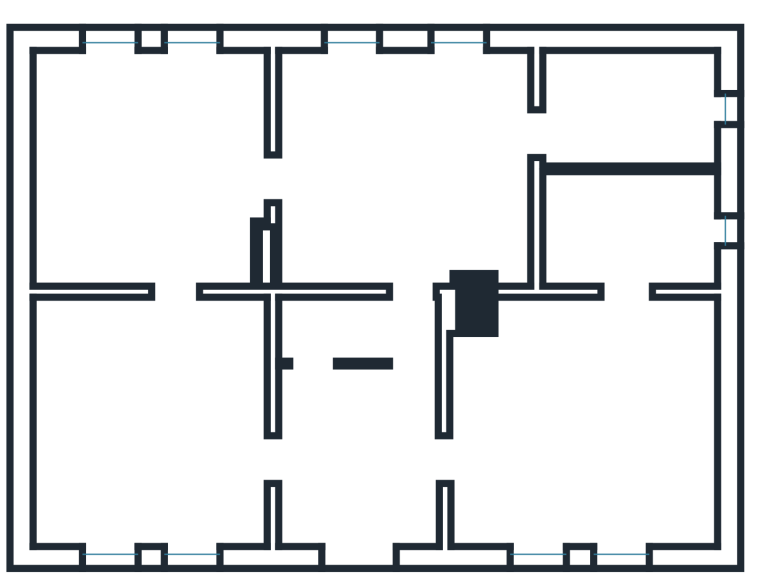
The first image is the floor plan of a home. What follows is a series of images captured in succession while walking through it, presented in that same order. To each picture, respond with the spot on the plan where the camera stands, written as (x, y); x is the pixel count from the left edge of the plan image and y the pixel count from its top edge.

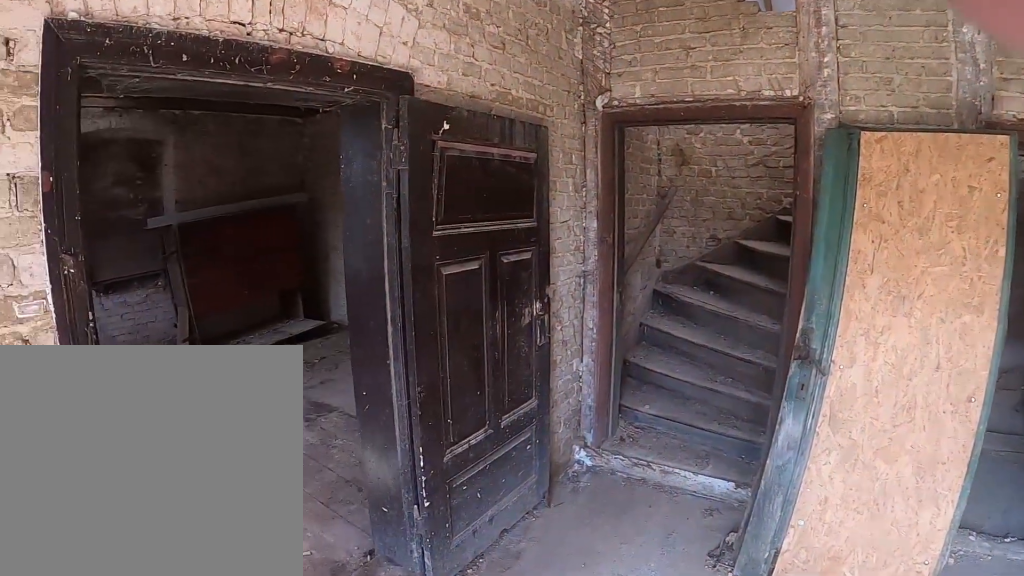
(342, 451)
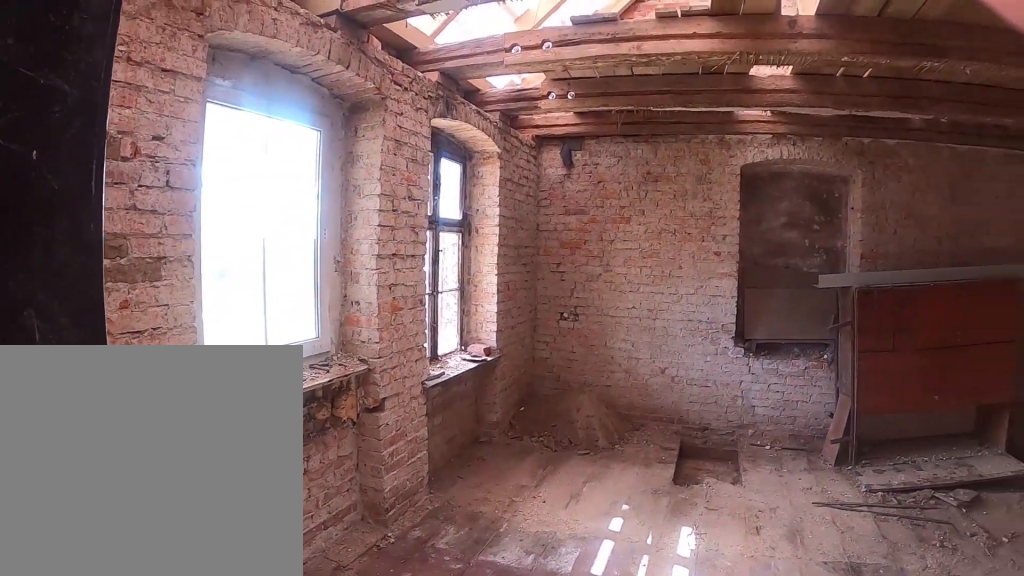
(253, 476)
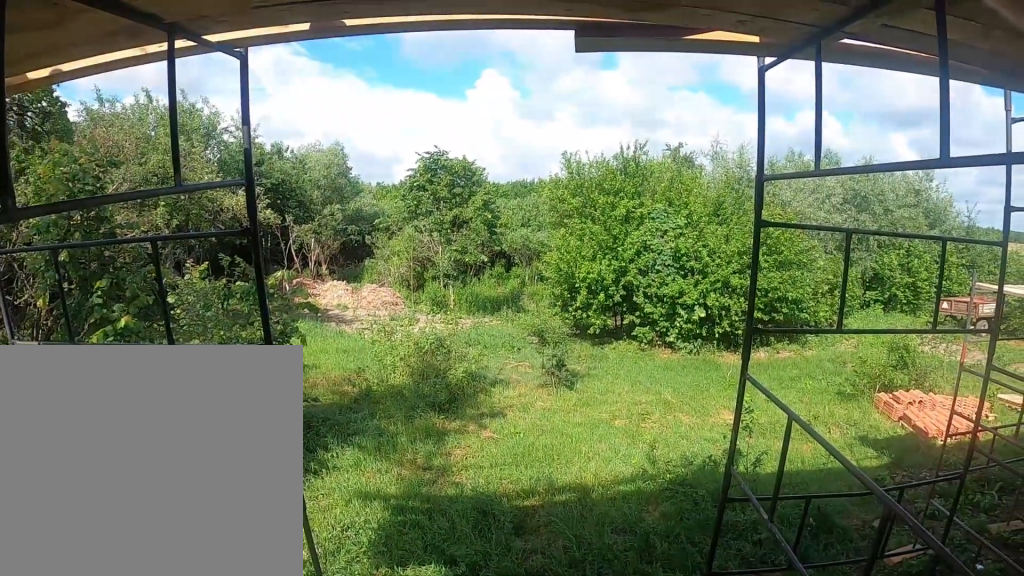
(129, 90)
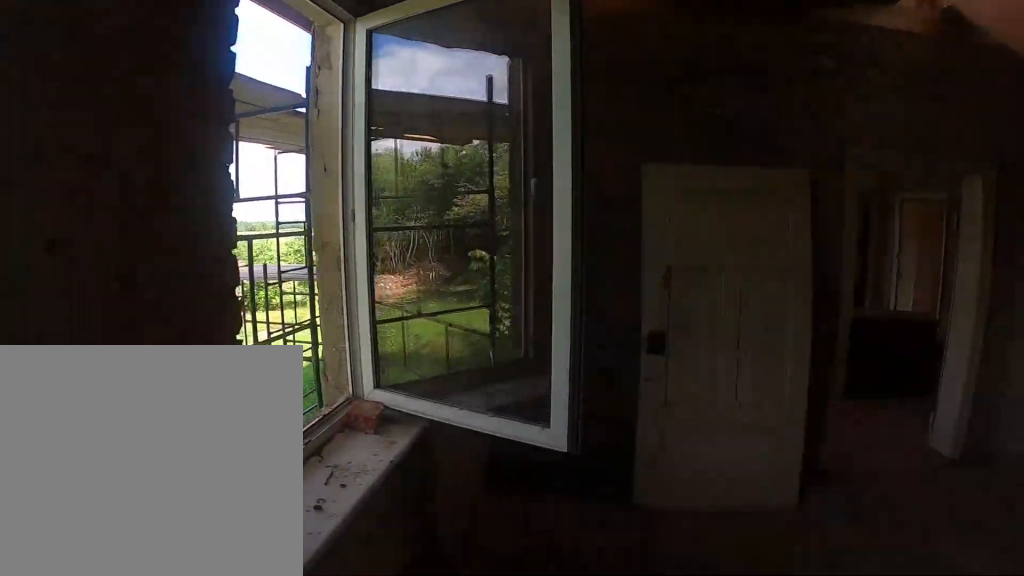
(182, 137)
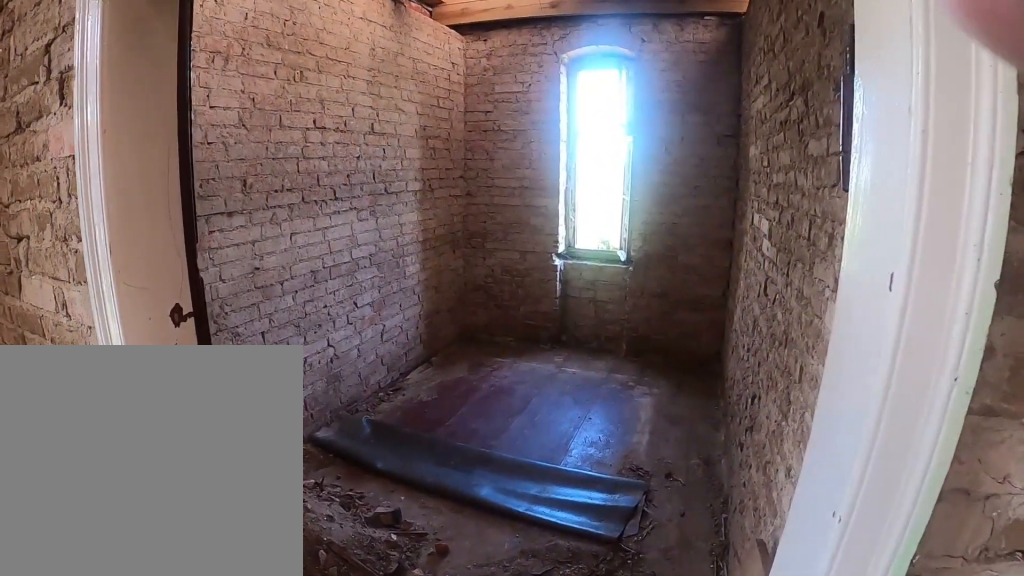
(505, 139)
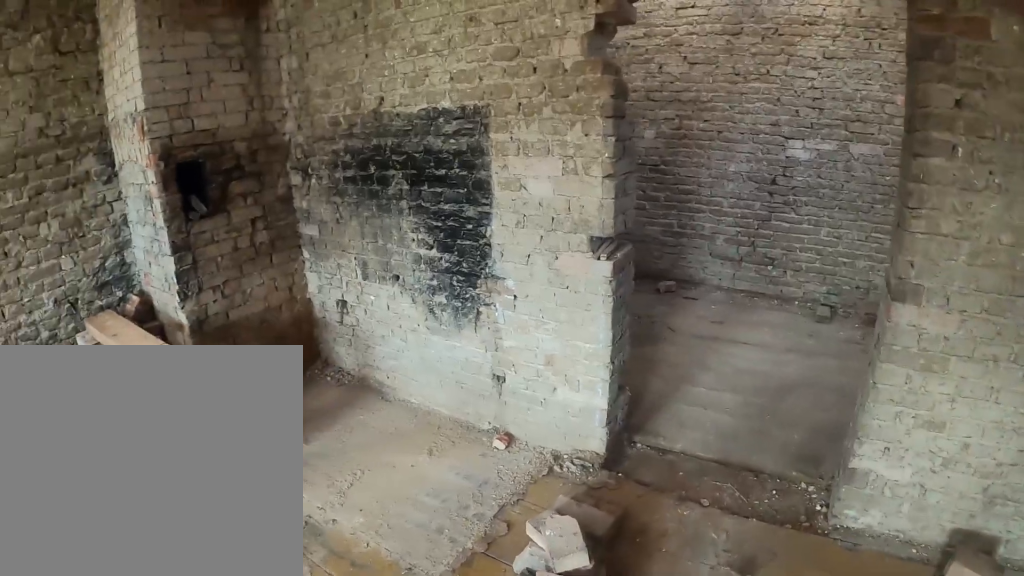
(565, 376)
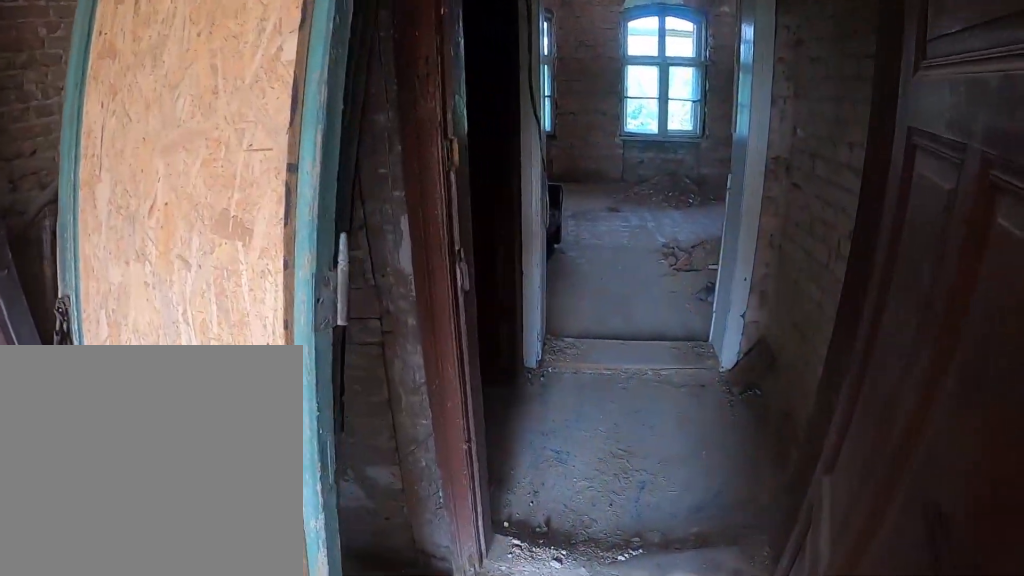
(419, 425)
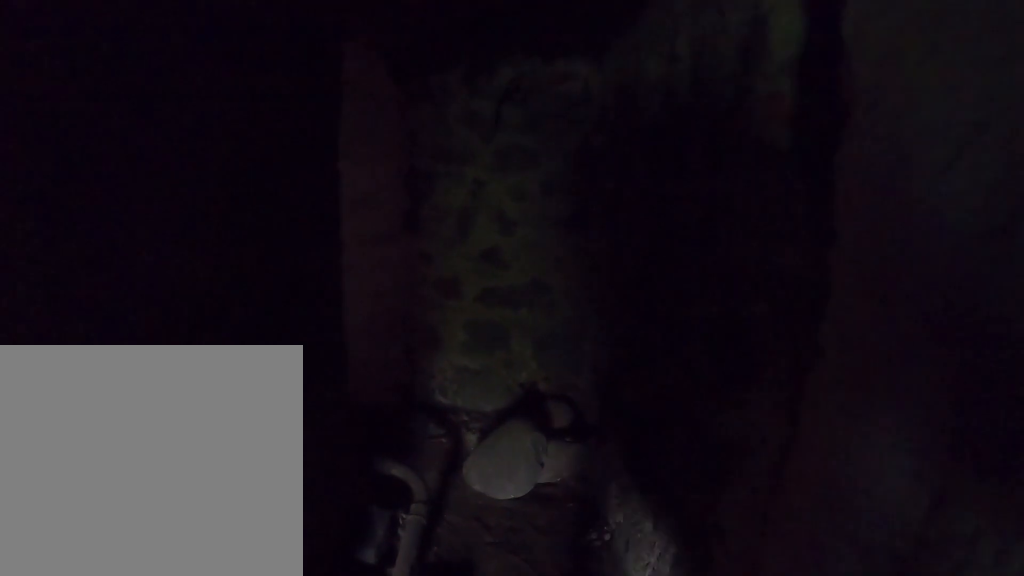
(441, 308)
